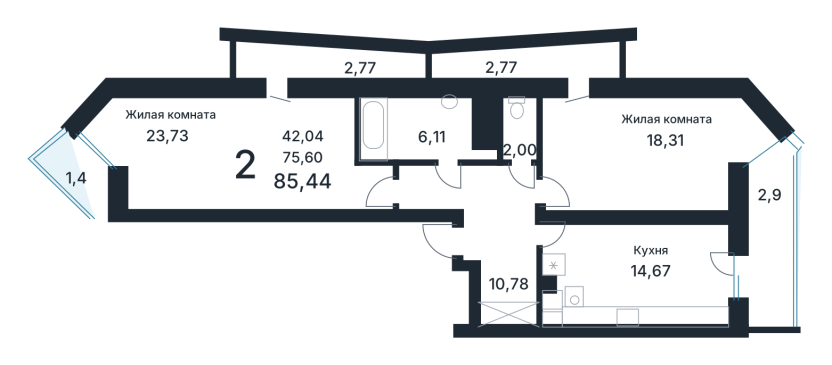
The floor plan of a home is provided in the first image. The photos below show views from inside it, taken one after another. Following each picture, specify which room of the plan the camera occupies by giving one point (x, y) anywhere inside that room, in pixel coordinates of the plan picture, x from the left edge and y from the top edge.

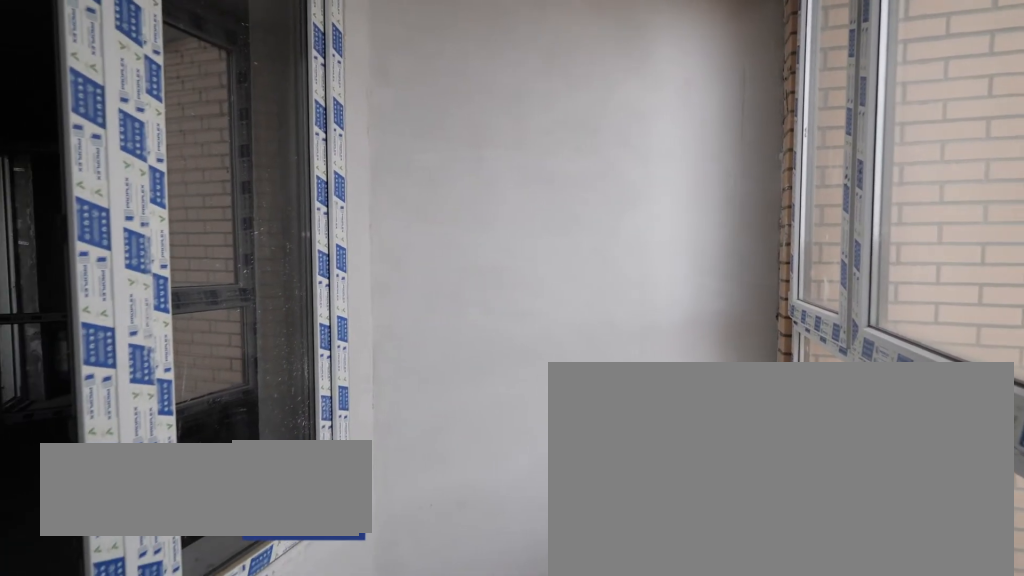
(77, 176)
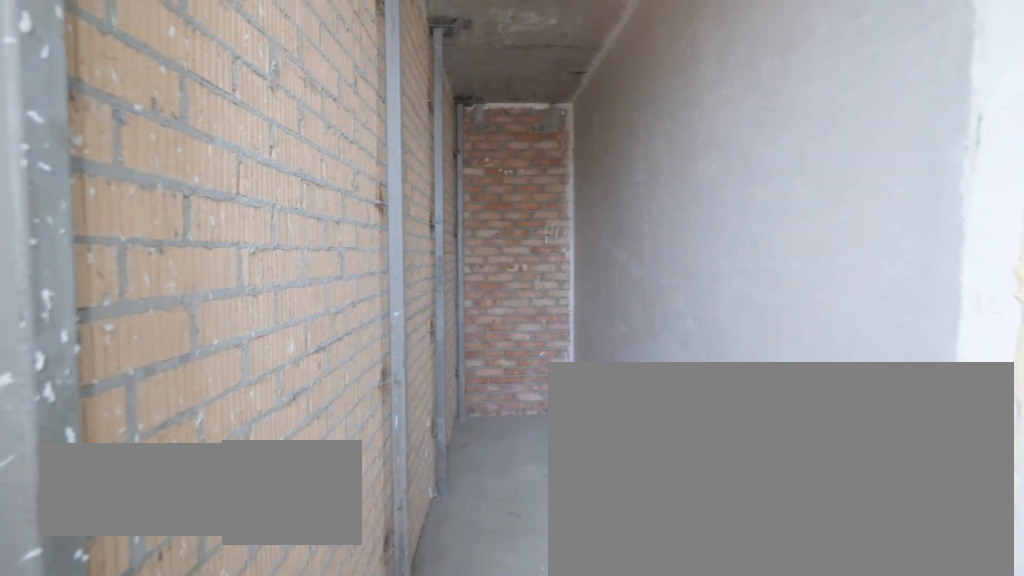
(326, 60)
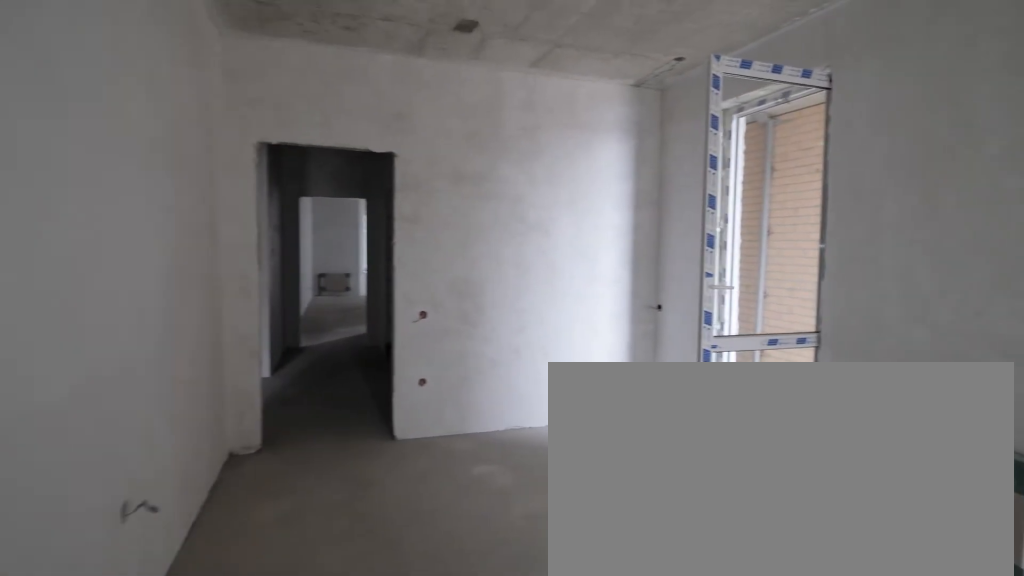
(645, 153)
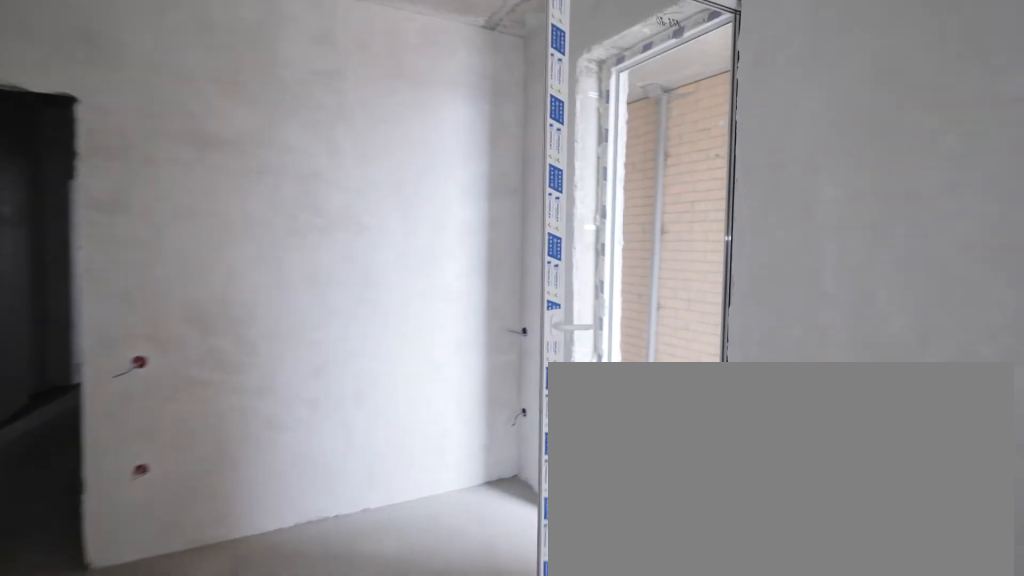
(645, 153)
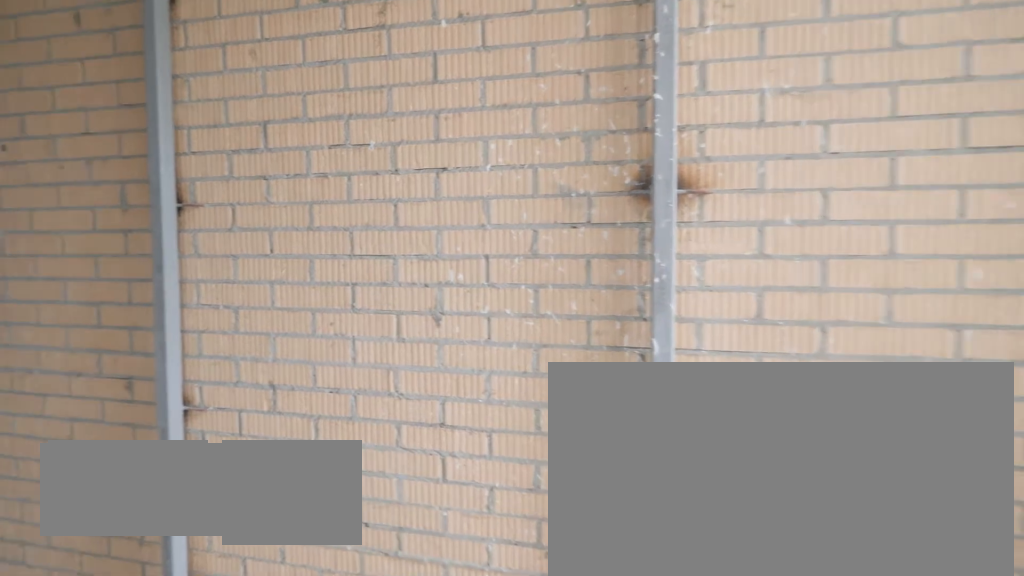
(529, 60)
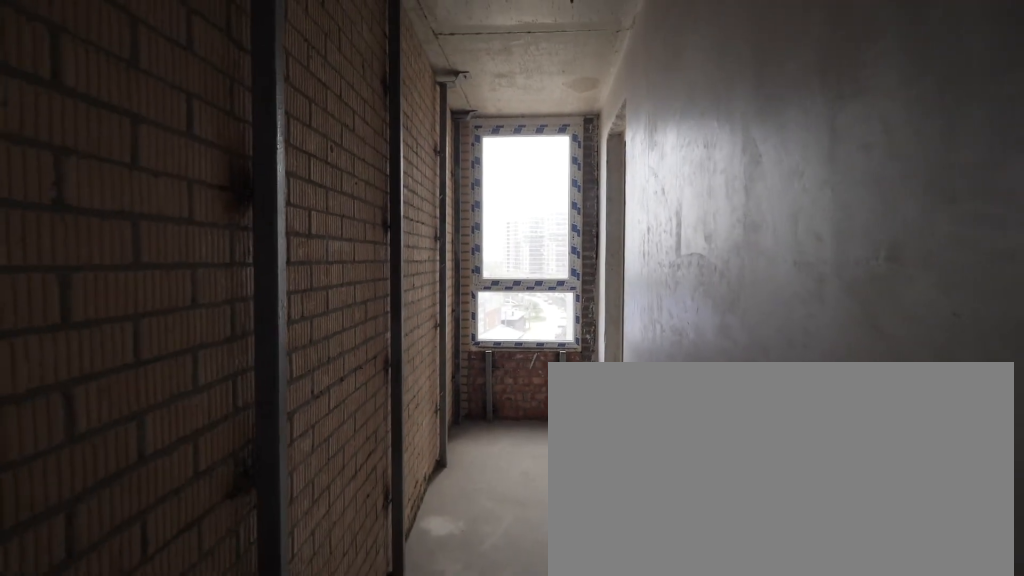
(529, 60)
